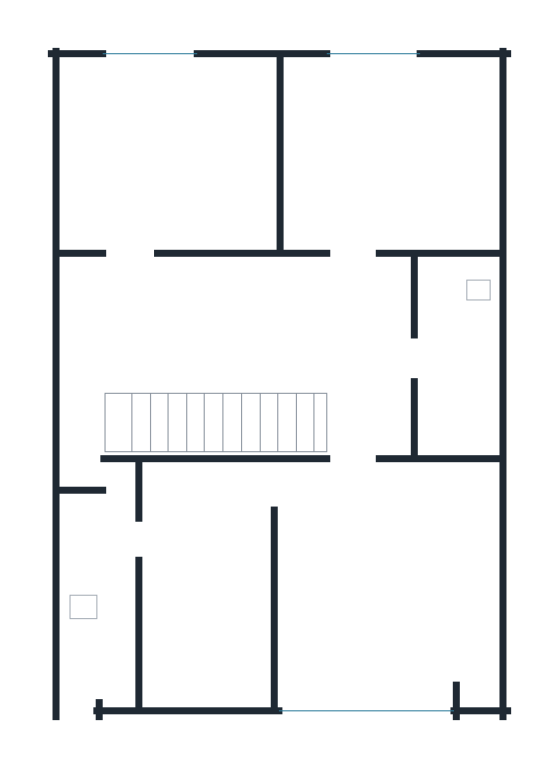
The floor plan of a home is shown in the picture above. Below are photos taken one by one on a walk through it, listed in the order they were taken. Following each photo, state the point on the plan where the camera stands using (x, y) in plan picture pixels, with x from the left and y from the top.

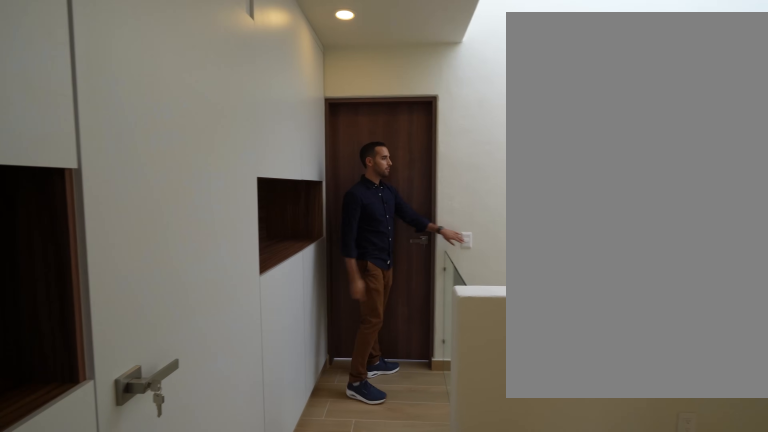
(342, 320)
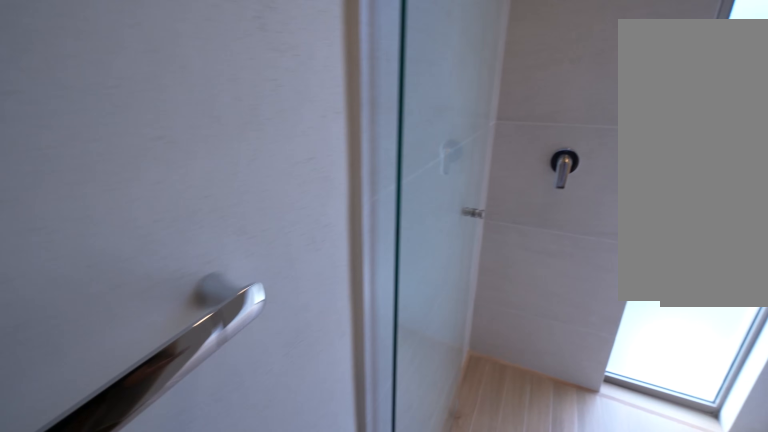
(104, 608)
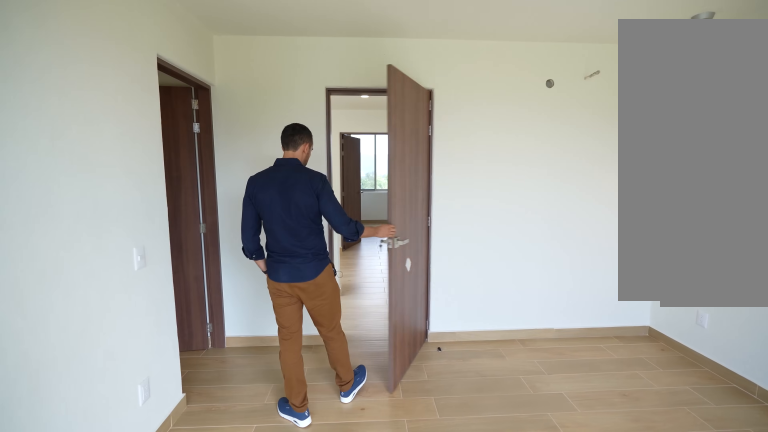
(302, 681)
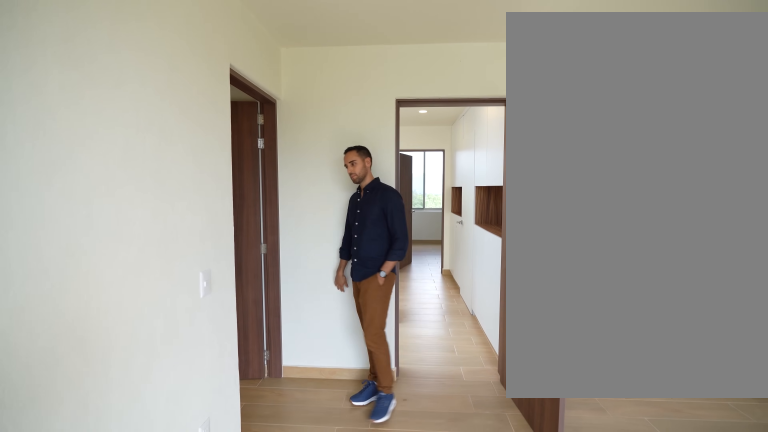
(341, 689)
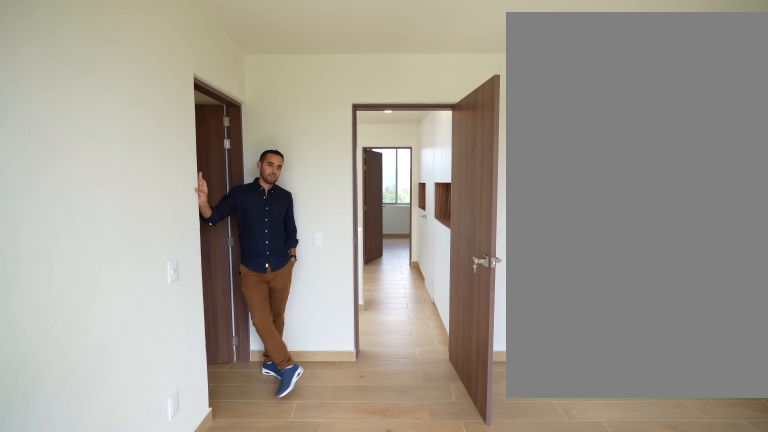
(342, 689)
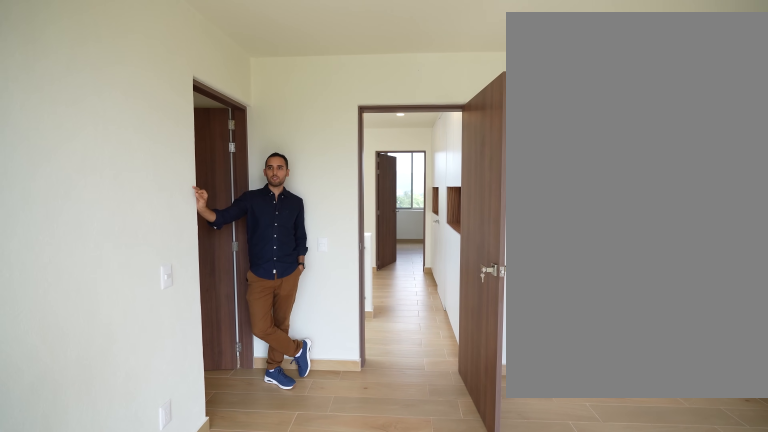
(345, 688)
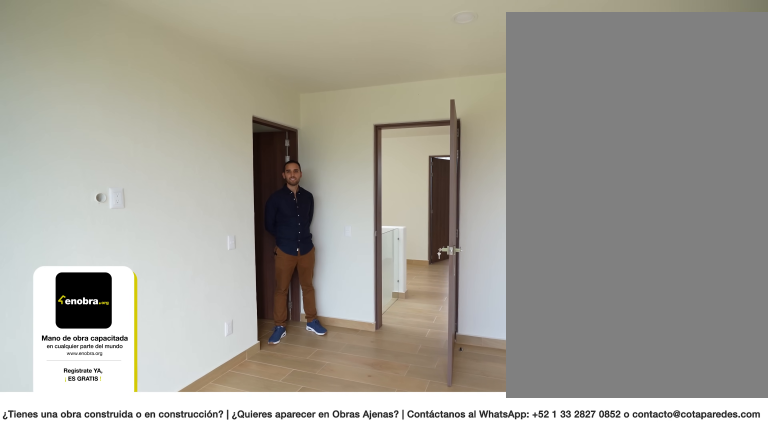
(422, 673)
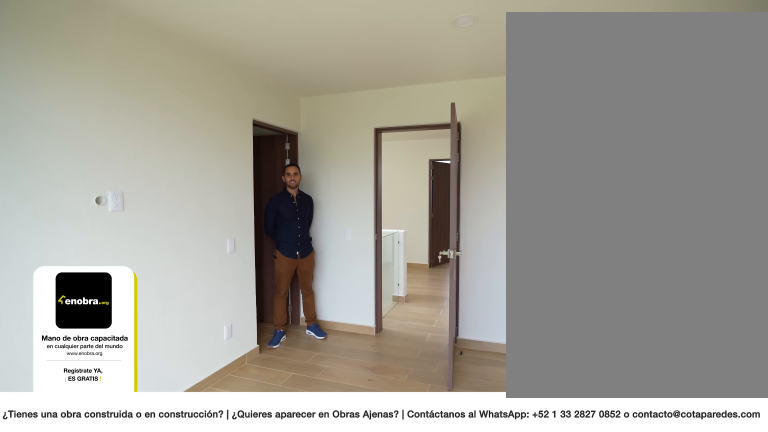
(422, 673)
